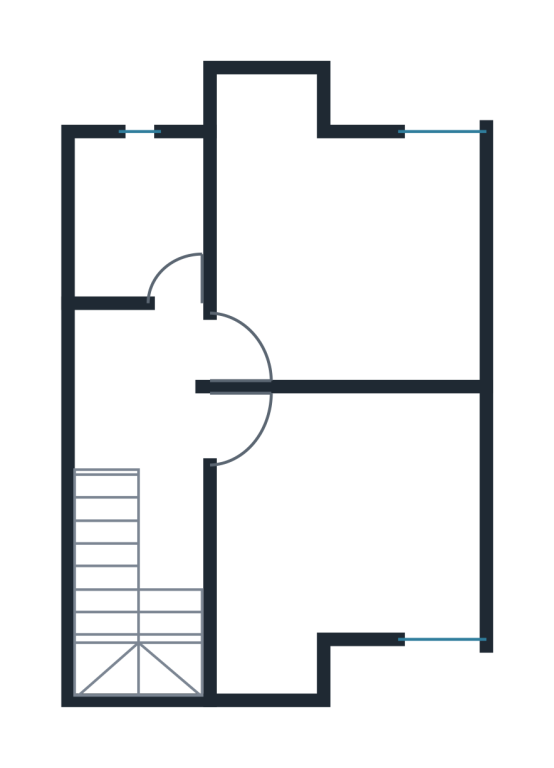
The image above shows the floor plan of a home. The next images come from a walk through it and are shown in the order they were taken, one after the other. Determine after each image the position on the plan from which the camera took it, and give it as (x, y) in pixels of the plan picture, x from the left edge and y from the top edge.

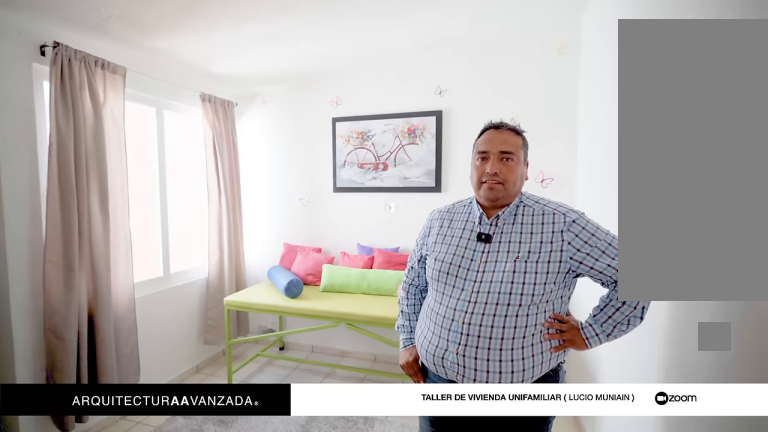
(239, 349)
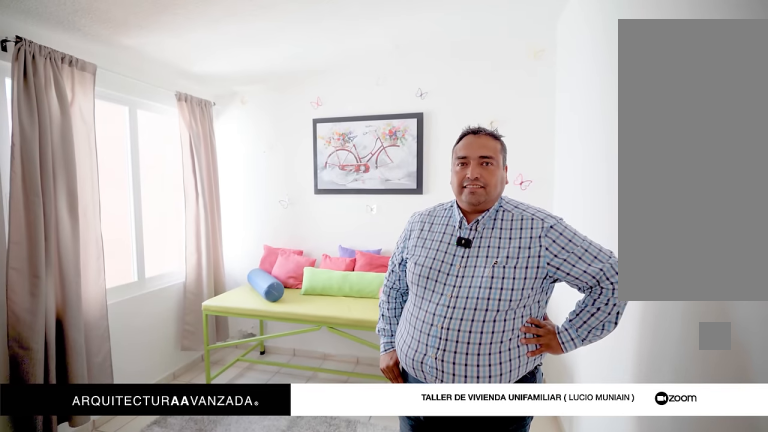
(239, 349)
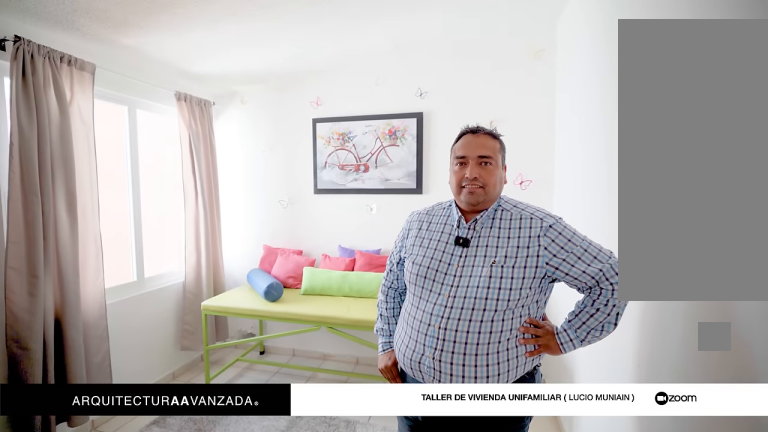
(239, 349)
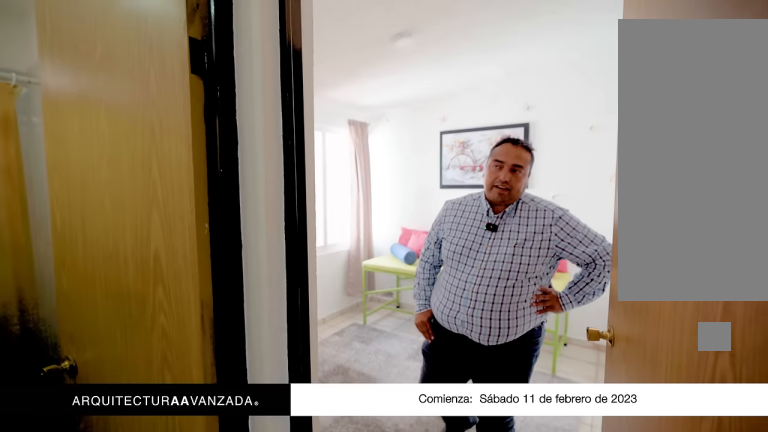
(240, 348)
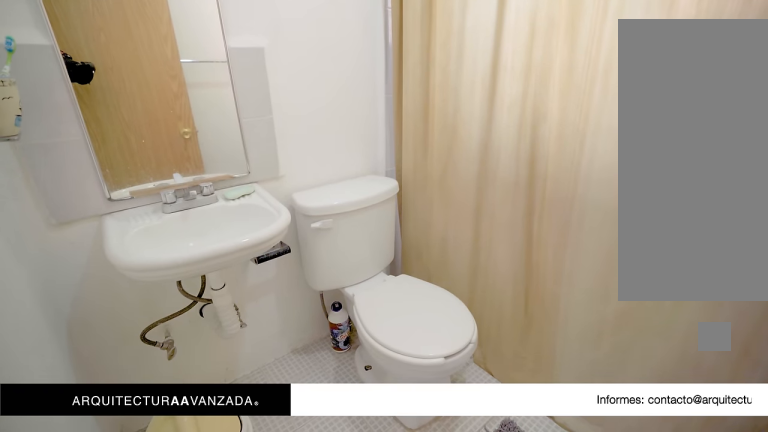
(176, 276)
